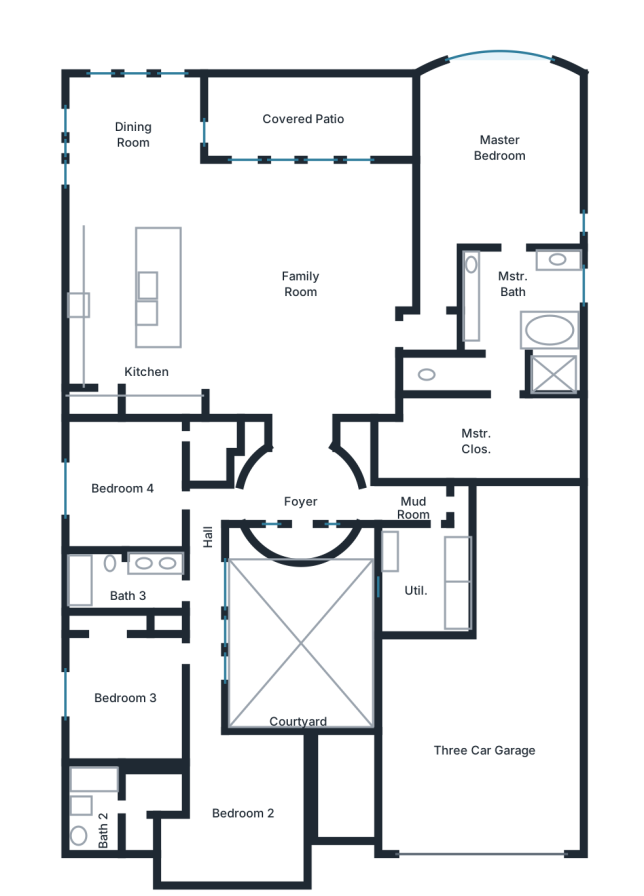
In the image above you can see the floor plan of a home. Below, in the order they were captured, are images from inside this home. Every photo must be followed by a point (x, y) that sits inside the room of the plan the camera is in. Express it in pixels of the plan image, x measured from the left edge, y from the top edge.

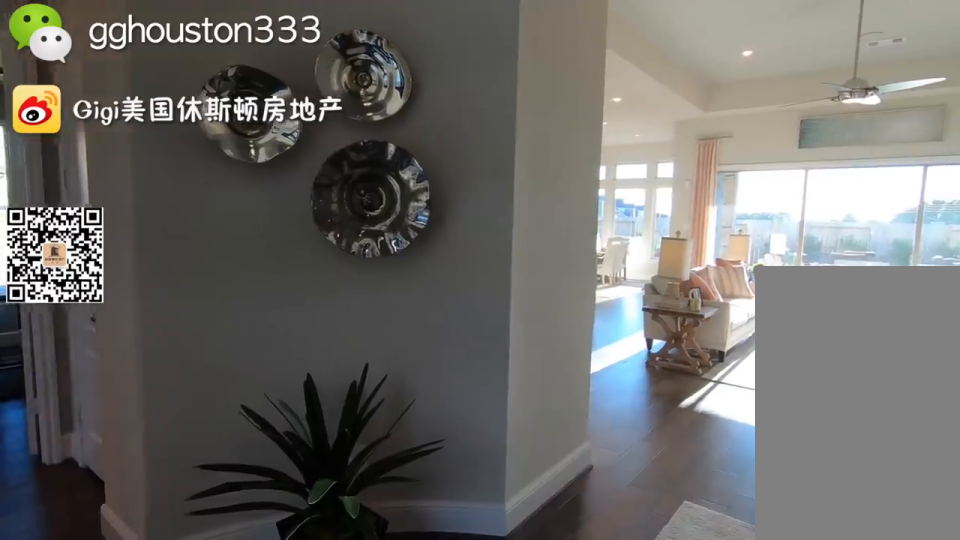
(303, 497)
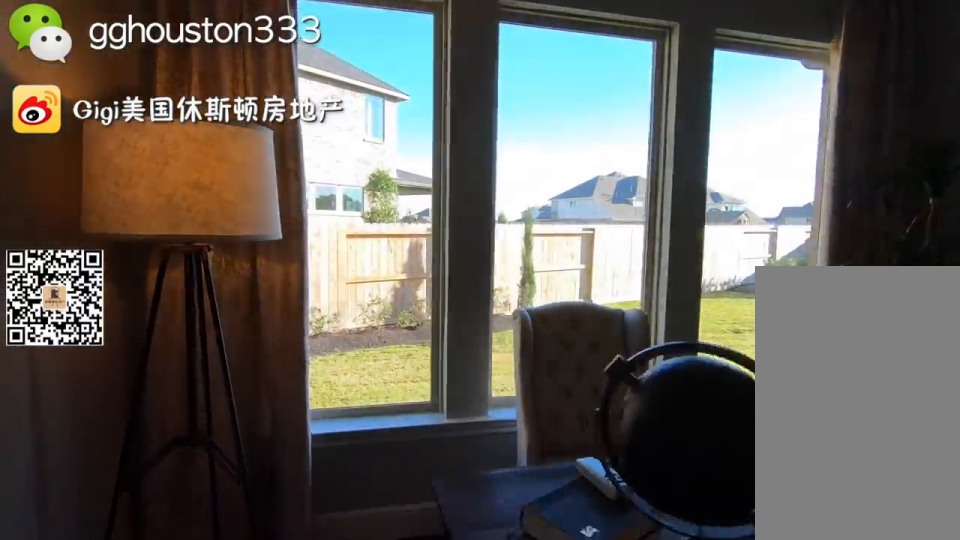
(125, 486)
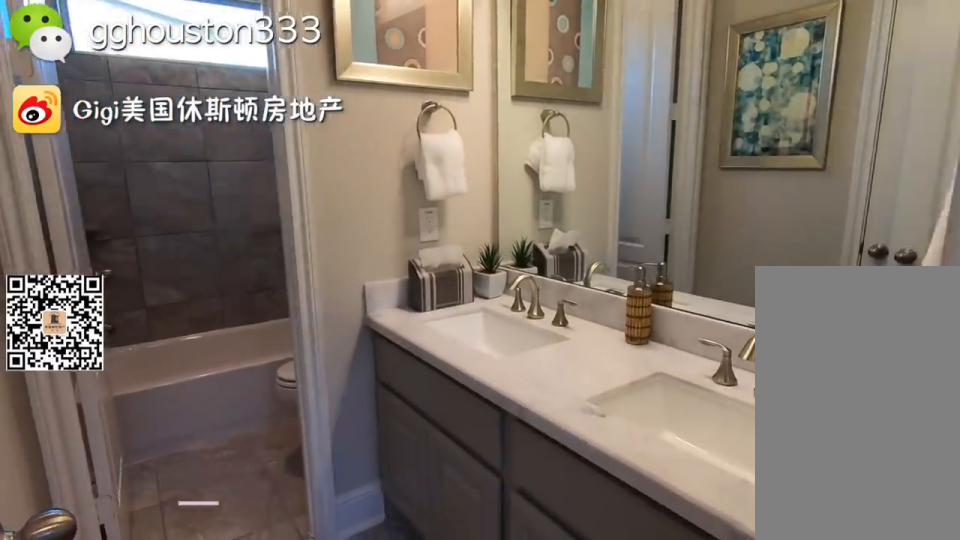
(120, 581)
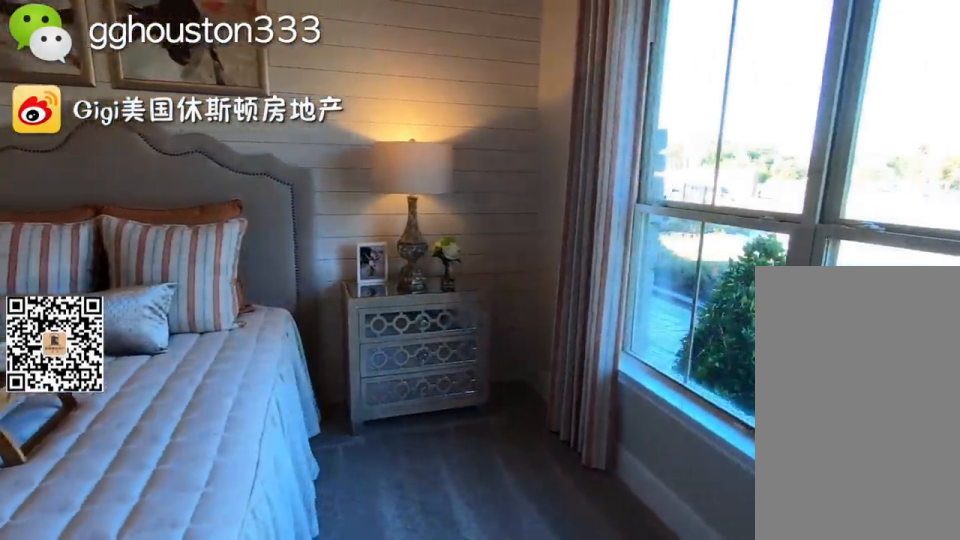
(236, 811)
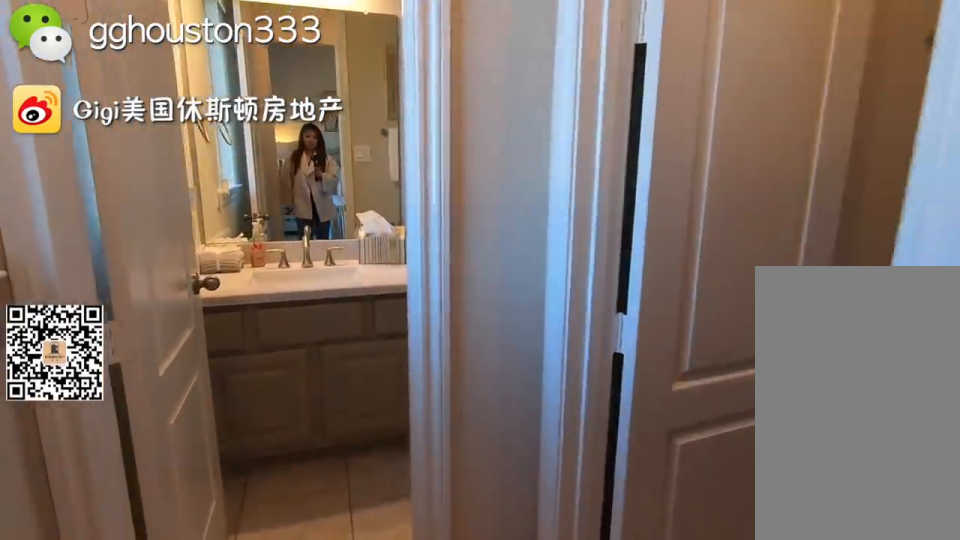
(97, 815)
